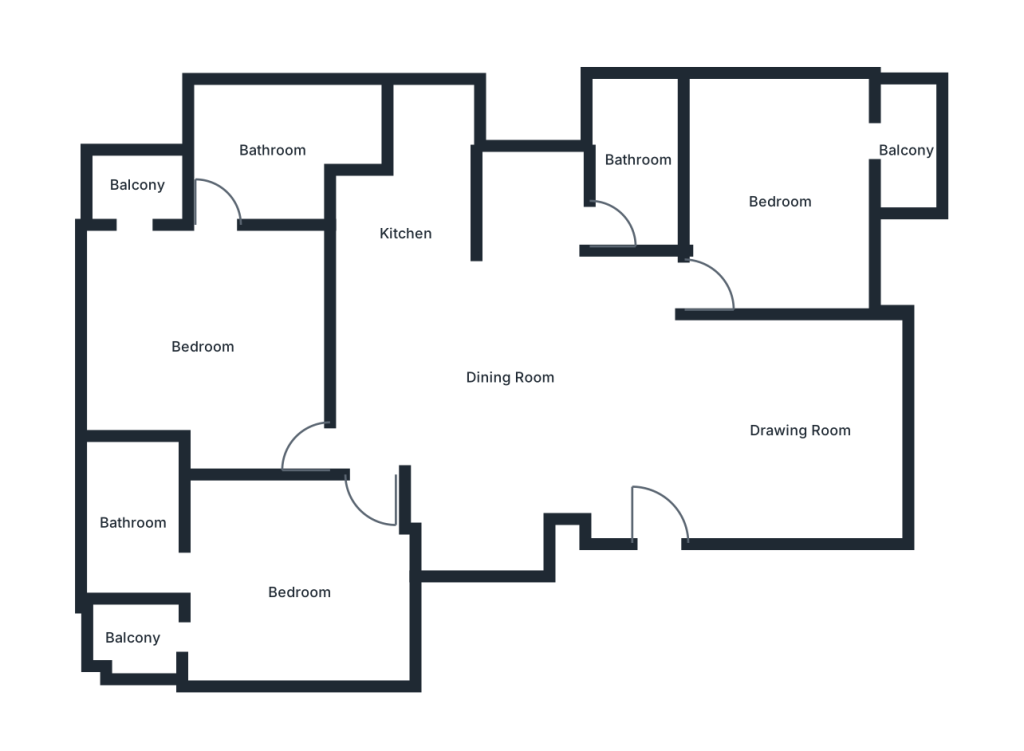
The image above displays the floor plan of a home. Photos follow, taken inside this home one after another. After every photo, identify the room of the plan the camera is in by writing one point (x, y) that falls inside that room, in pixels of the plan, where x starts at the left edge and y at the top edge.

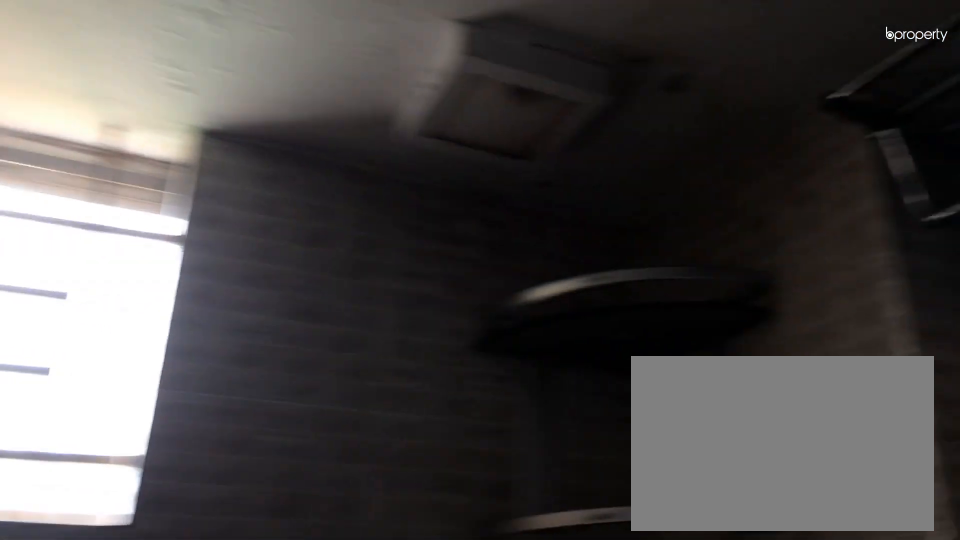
(637, 157)
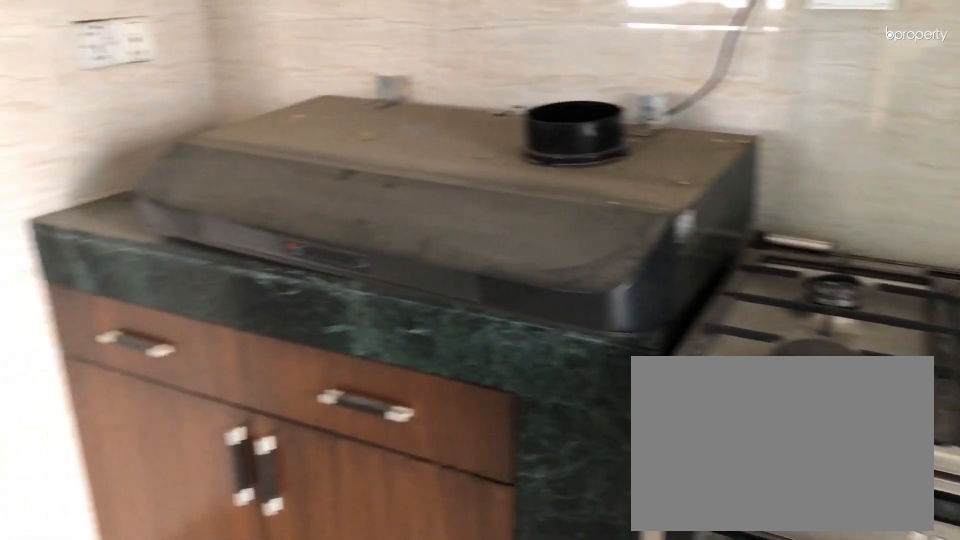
(406, 232)
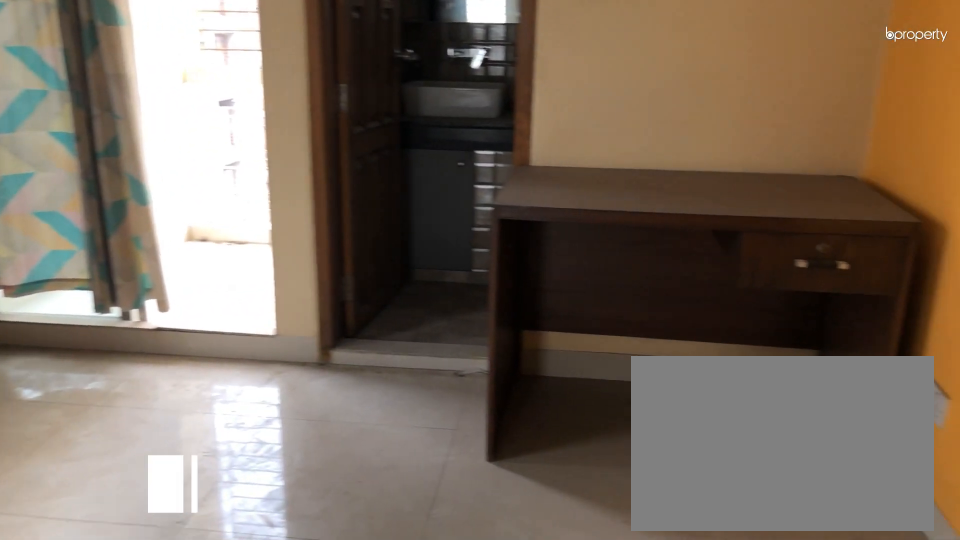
(202, 346)
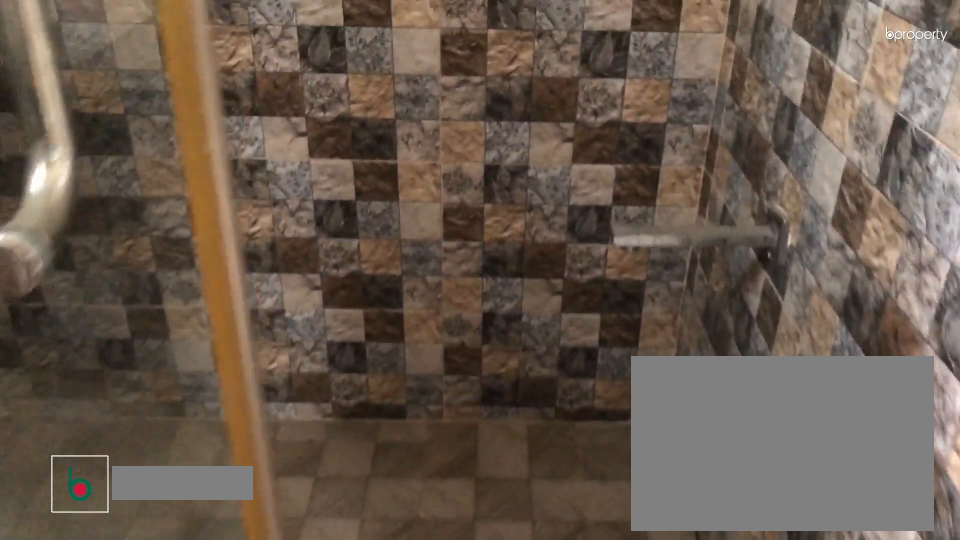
(273, 148)
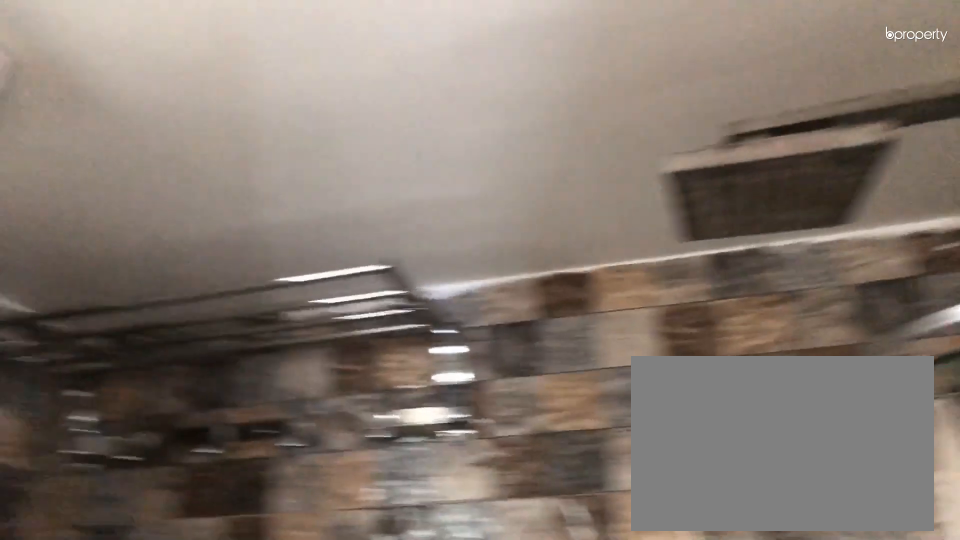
(273, 148)
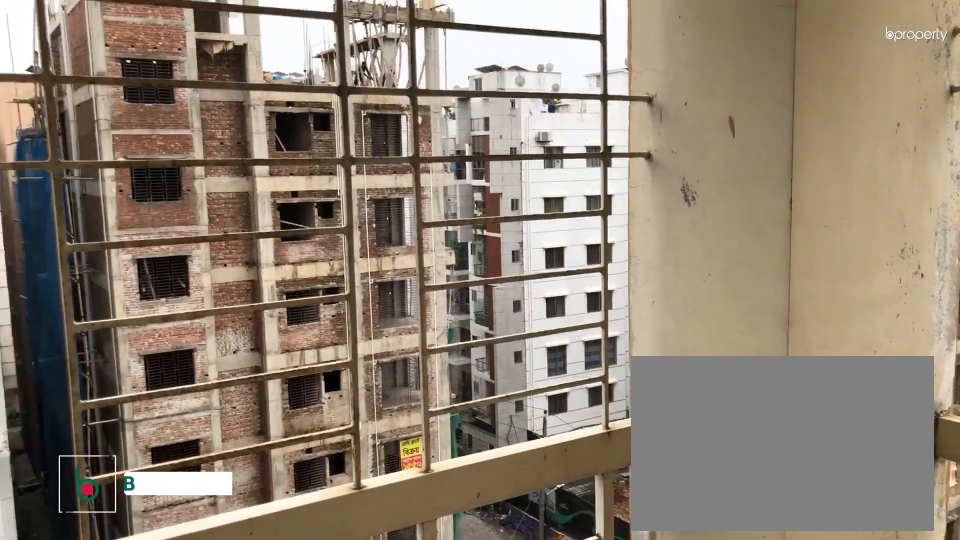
(138, 184)
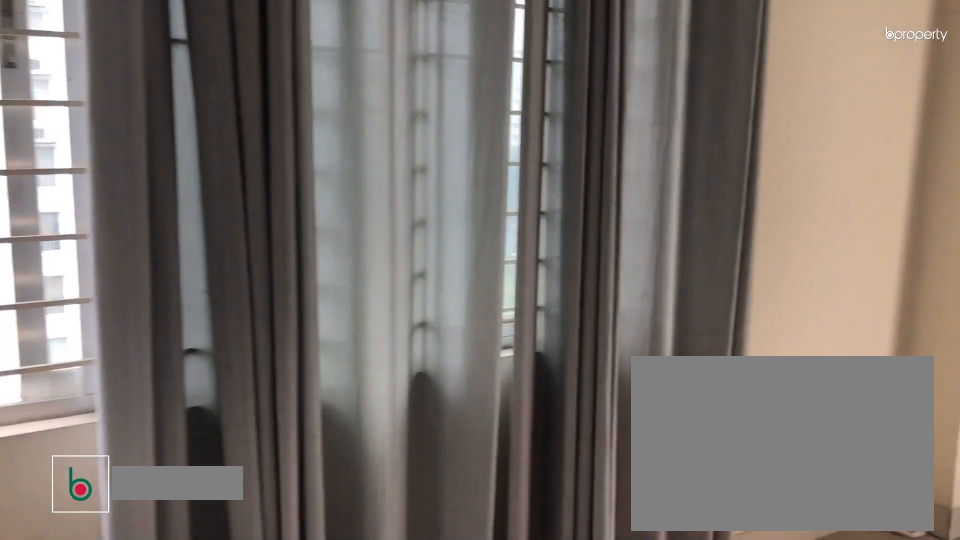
(301, 592)
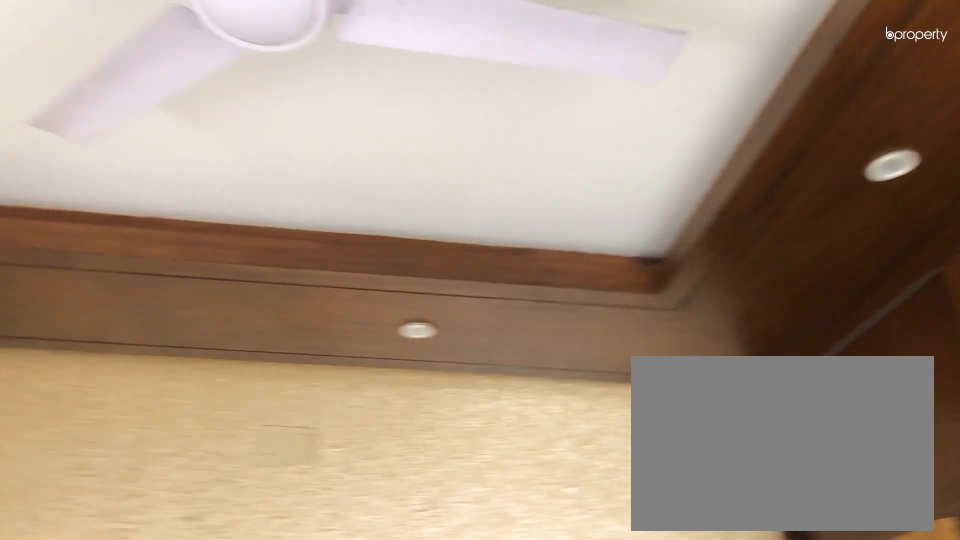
(300, 592)
